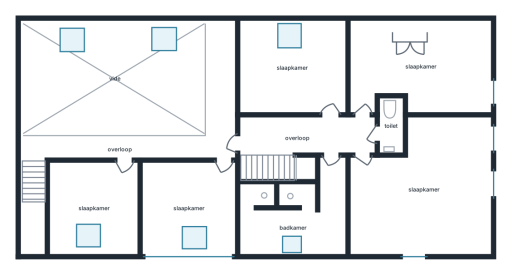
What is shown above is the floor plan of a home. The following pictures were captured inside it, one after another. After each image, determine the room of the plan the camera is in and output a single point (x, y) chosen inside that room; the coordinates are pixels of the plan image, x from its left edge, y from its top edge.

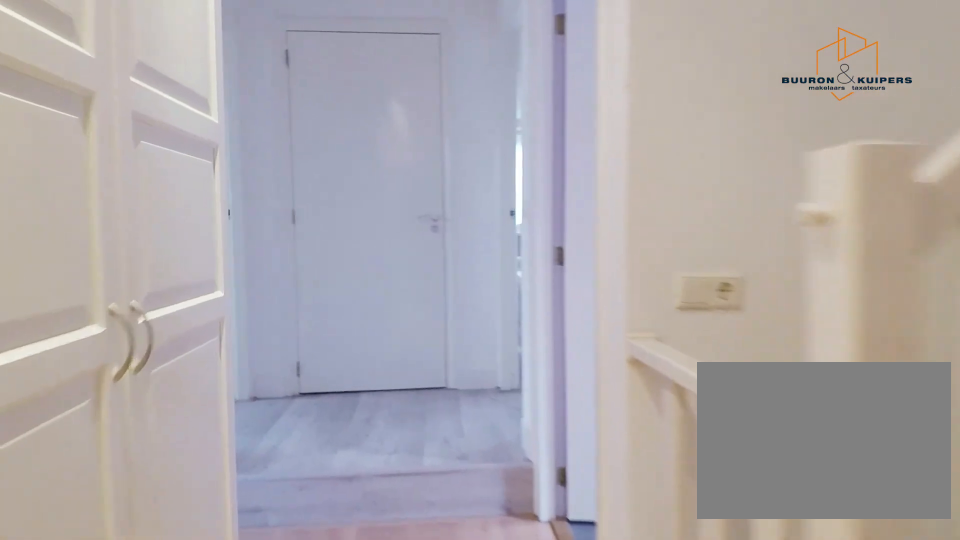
(308, 134)
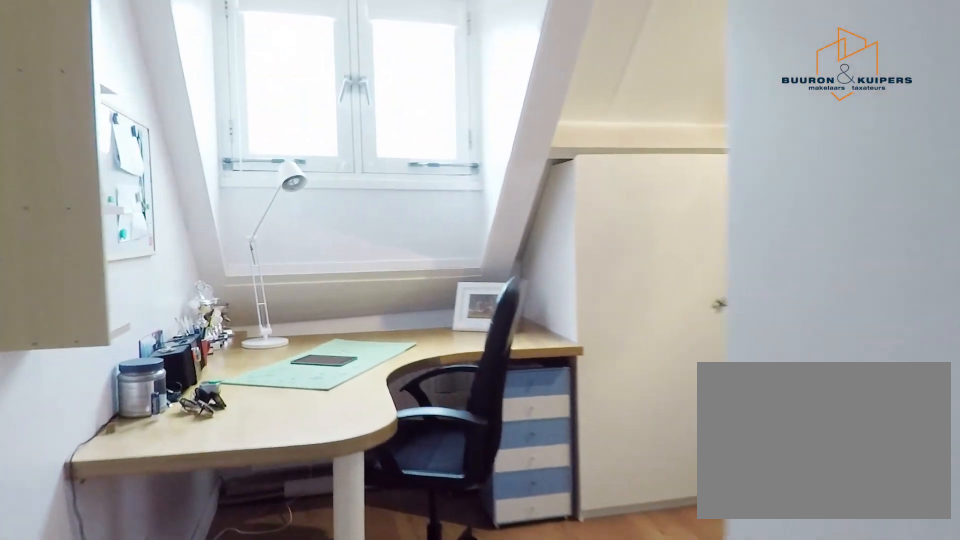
(421, 71)
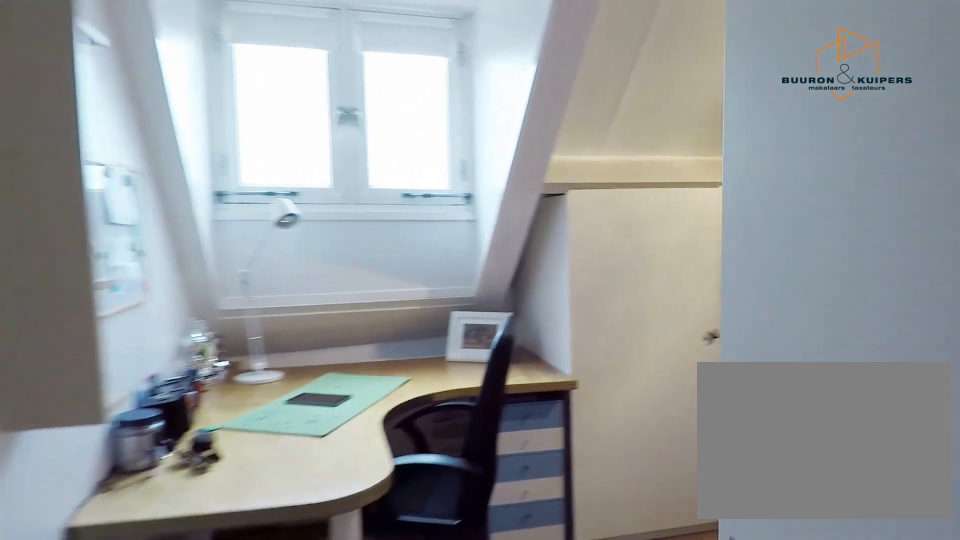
(421, 71)
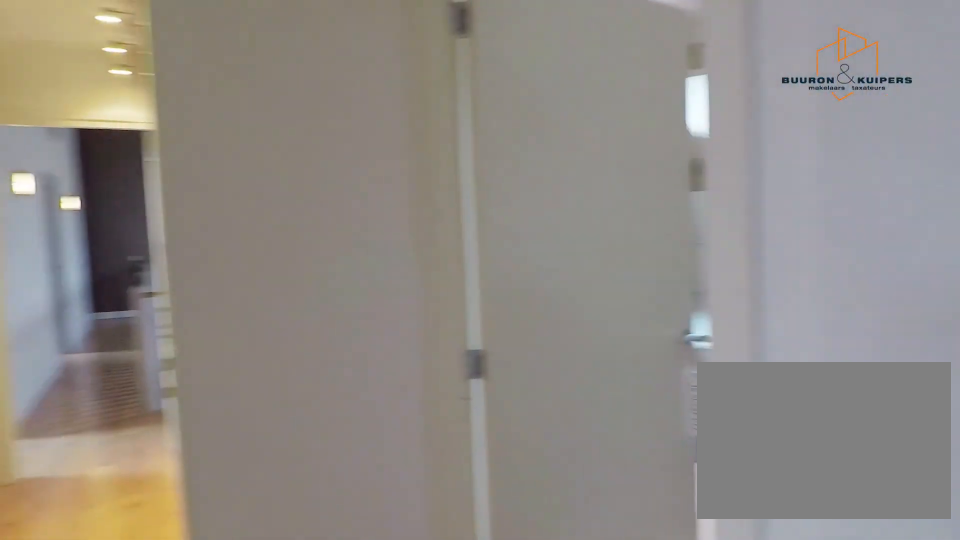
(308, 134)
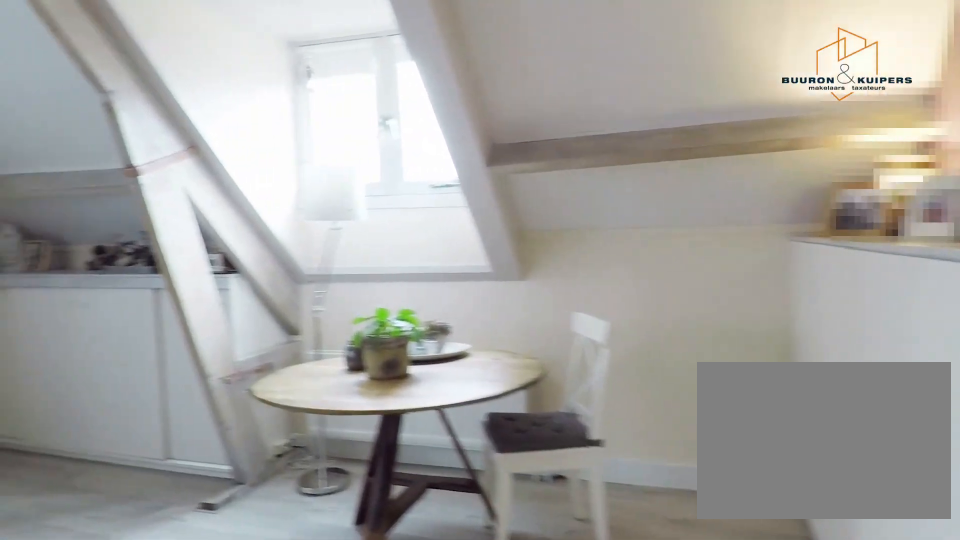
(425, 188)
